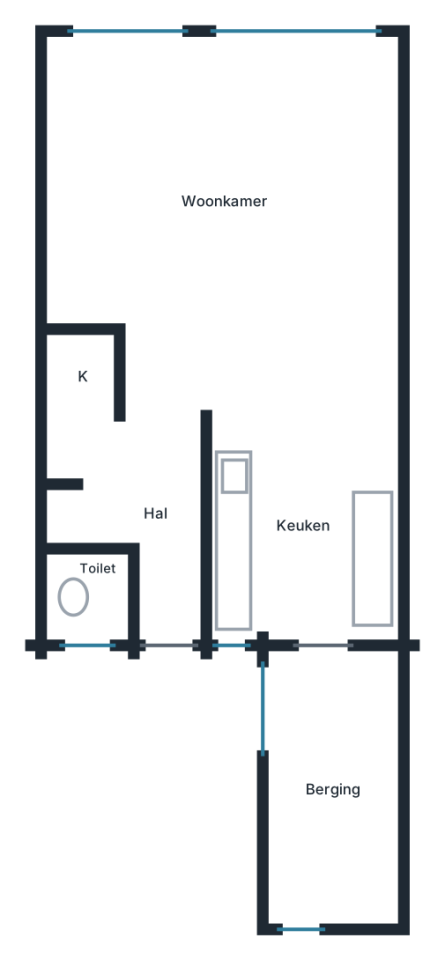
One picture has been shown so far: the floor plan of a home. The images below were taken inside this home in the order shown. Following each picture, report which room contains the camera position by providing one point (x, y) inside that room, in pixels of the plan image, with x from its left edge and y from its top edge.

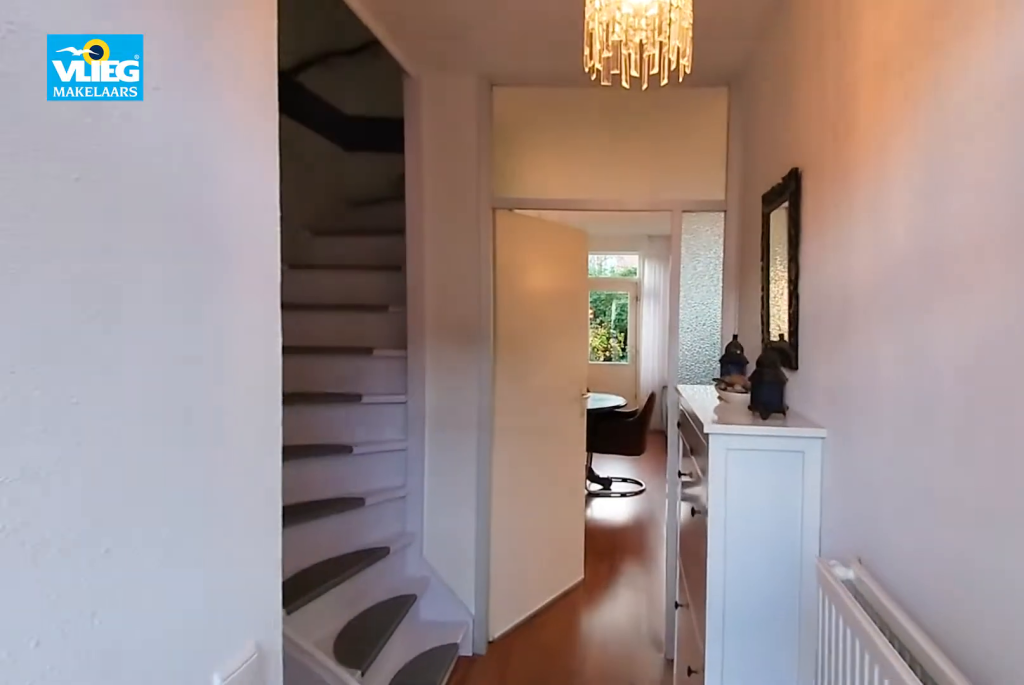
(154, 519)
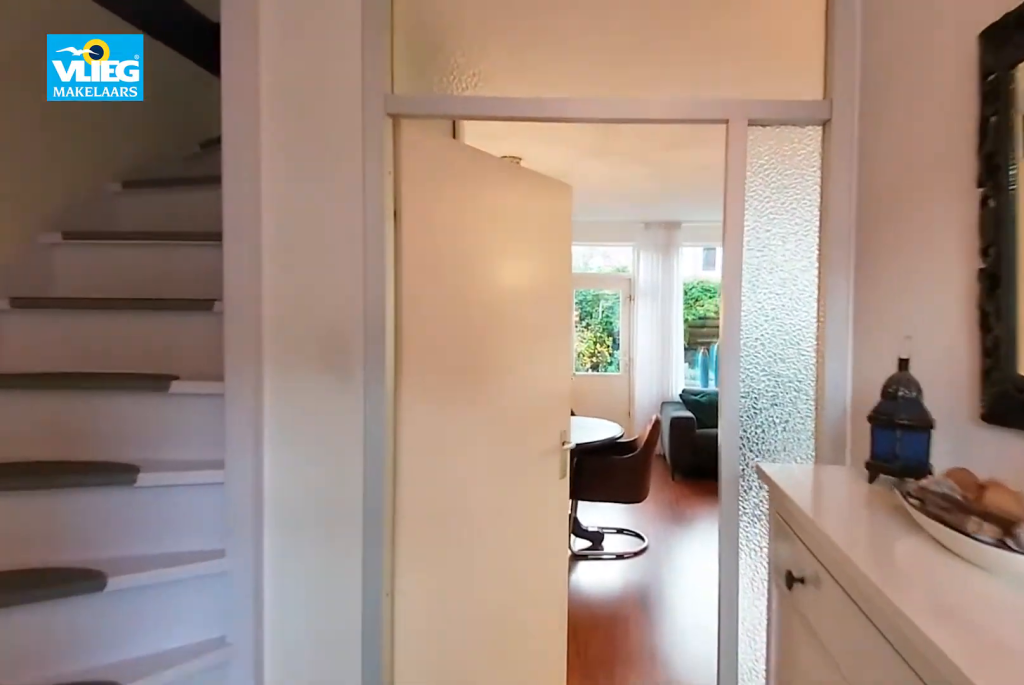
(154, 519)
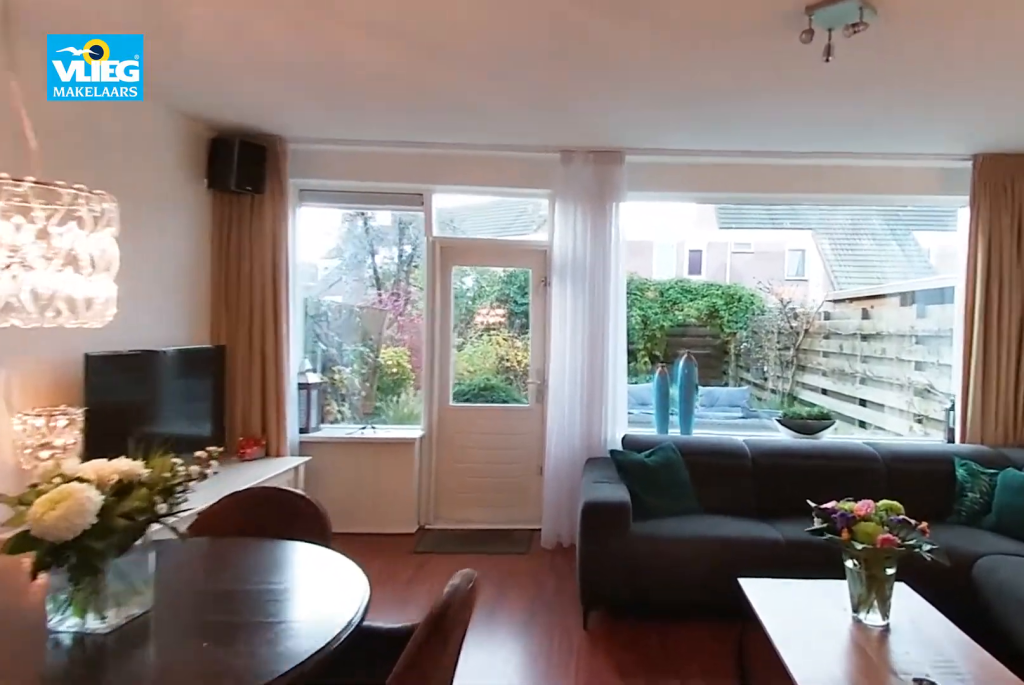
(215, 133)
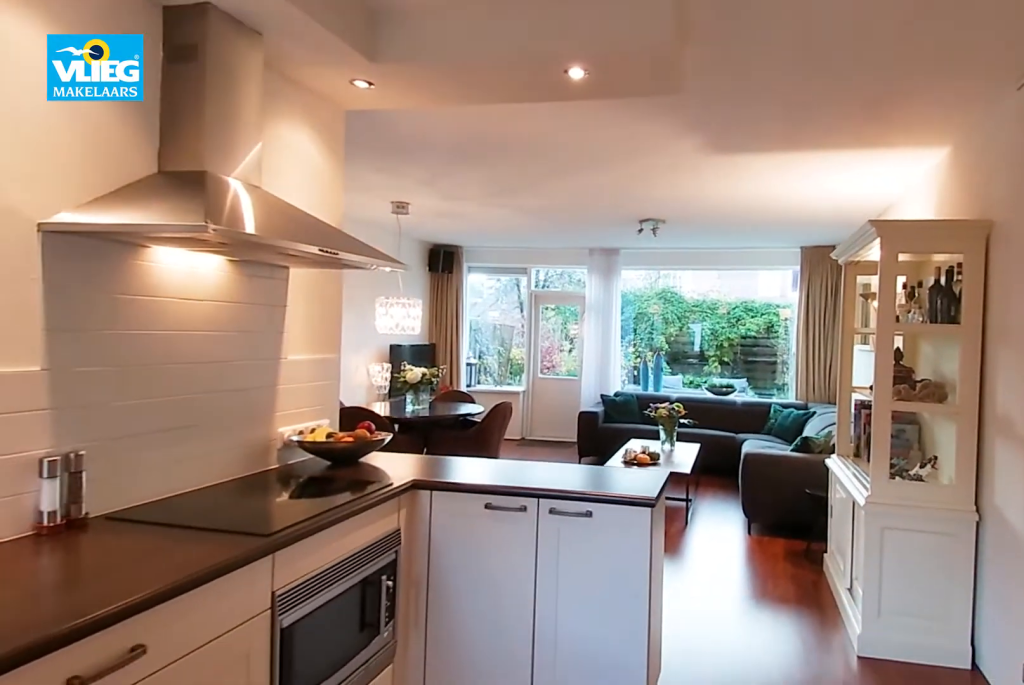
(303, 528)
